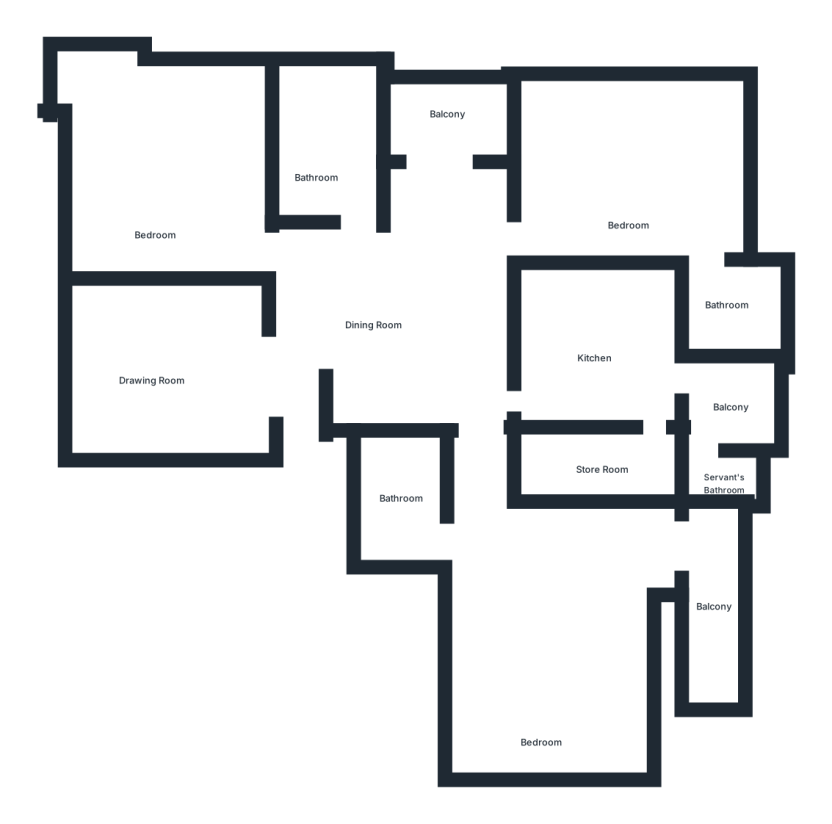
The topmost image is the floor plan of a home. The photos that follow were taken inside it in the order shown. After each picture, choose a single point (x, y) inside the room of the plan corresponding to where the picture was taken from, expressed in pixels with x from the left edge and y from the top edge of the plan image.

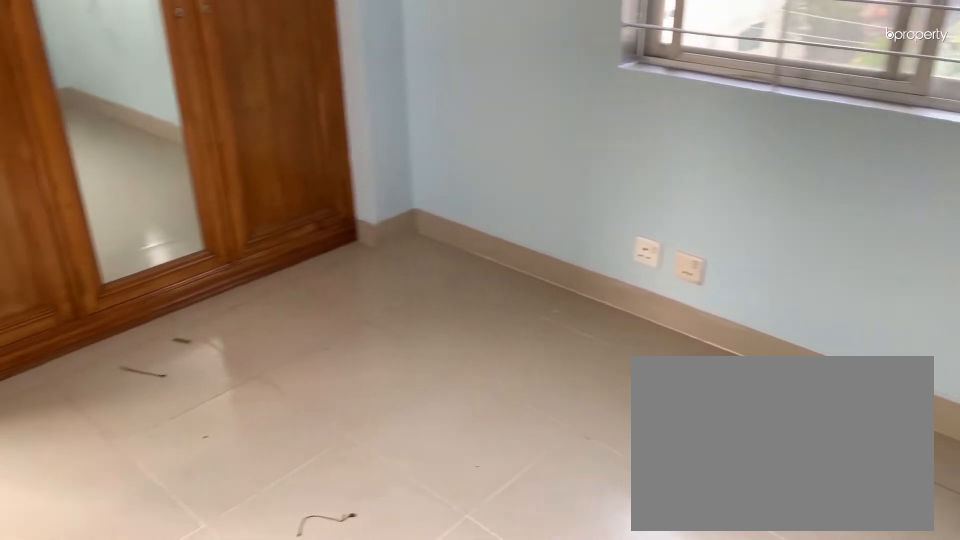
(633, 179)
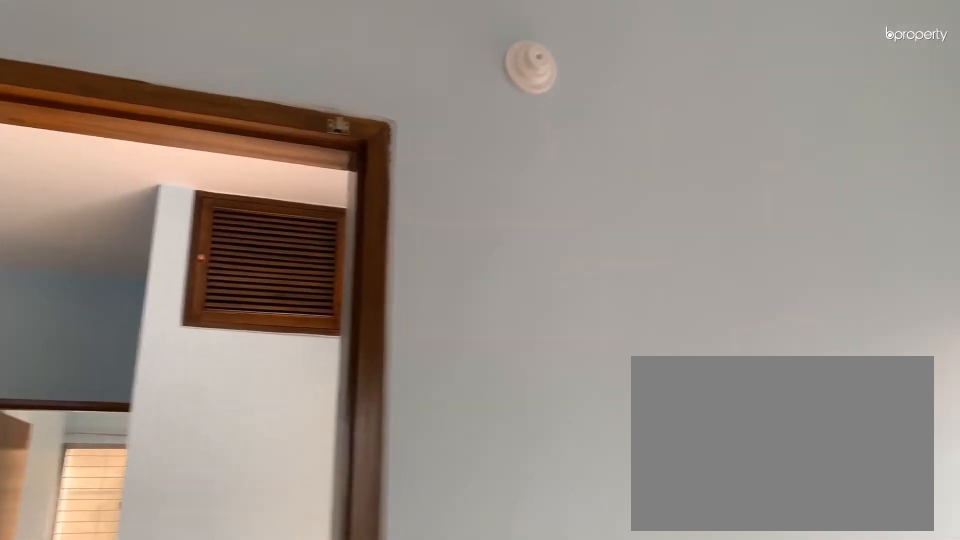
(633, 179)
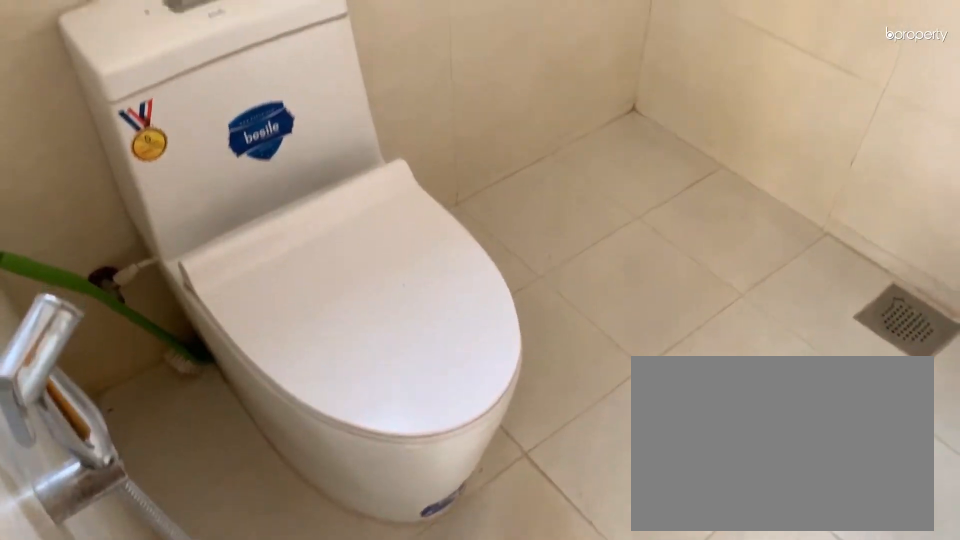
(727, 307)
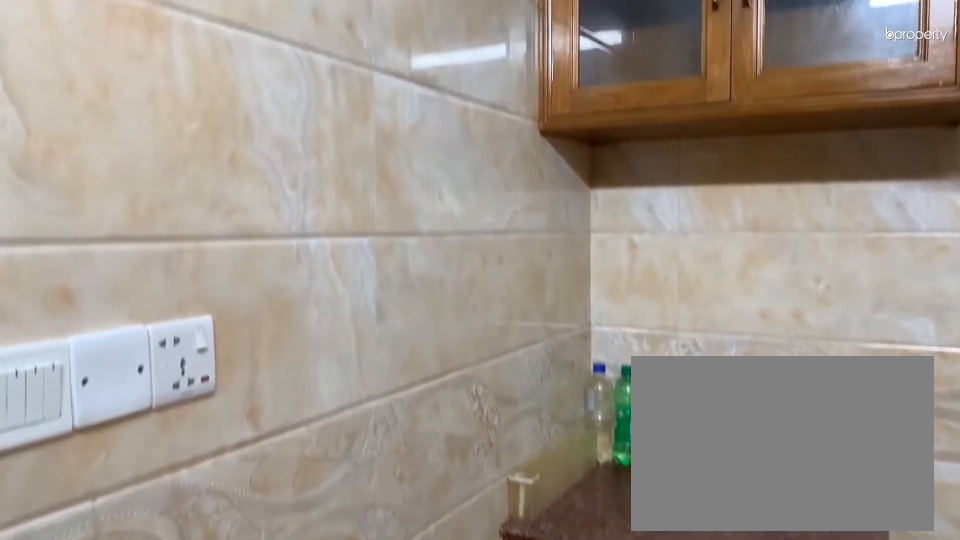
(599, 353)
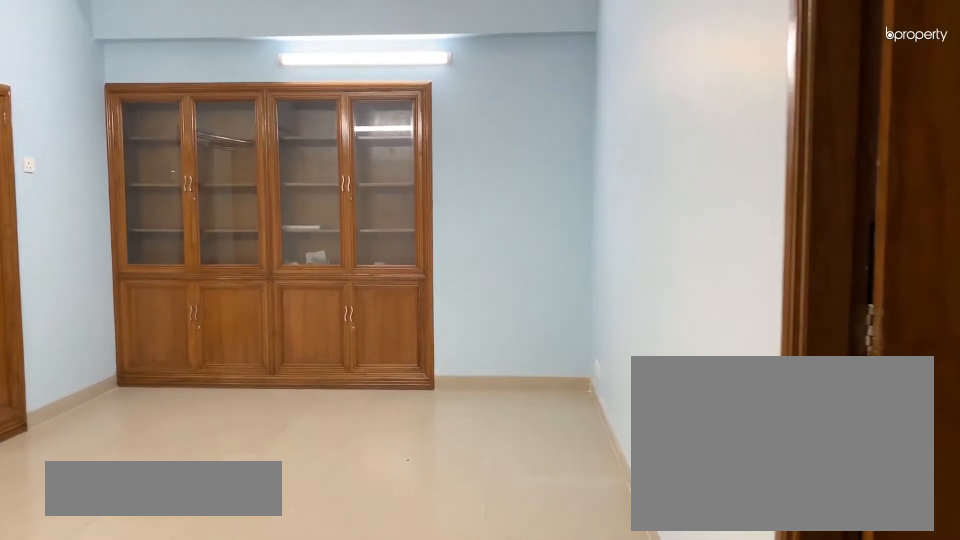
(496, 534)
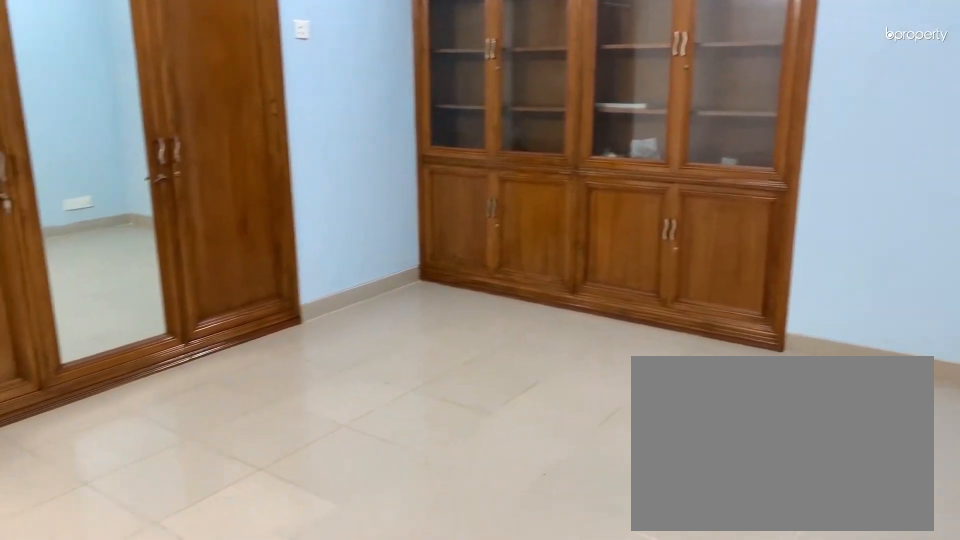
(552, 651)
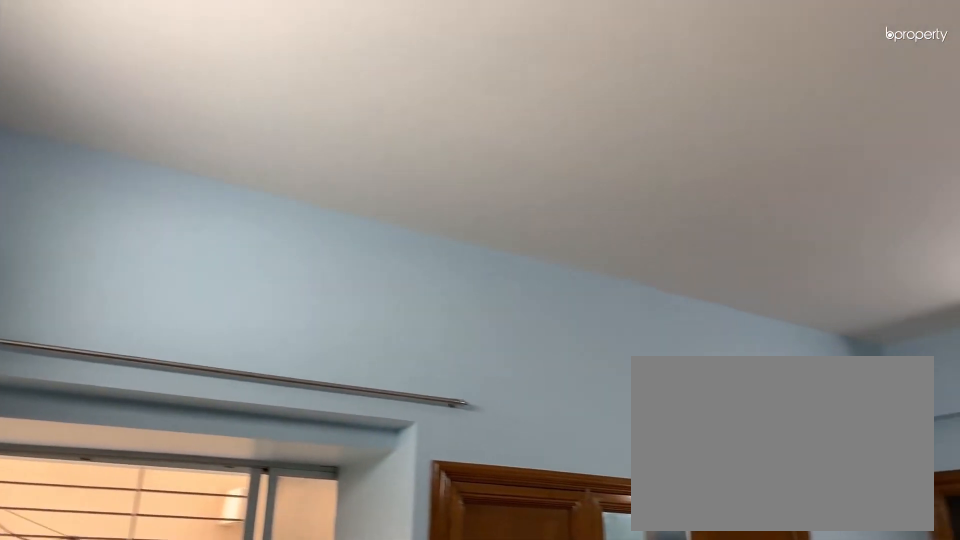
(552, 651)
